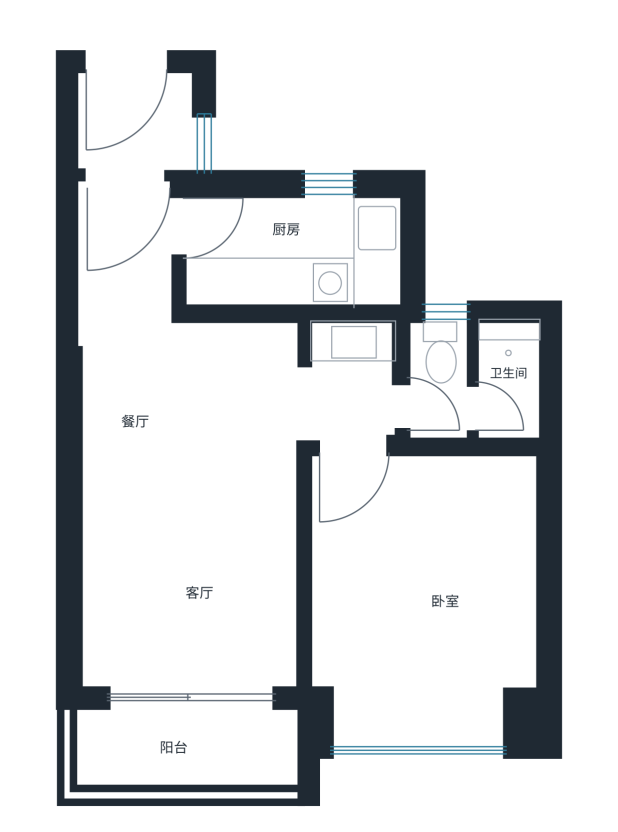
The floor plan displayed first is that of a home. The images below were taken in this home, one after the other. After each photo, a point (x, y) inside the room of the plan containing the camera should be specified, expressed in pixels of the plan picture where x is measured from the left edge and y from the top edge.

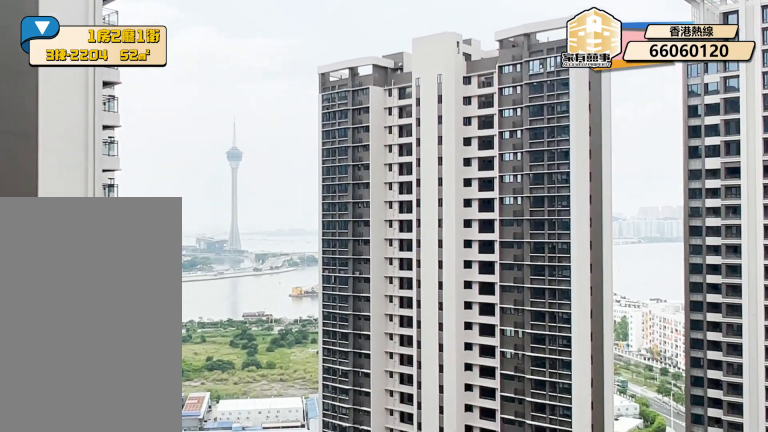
(158, 757)
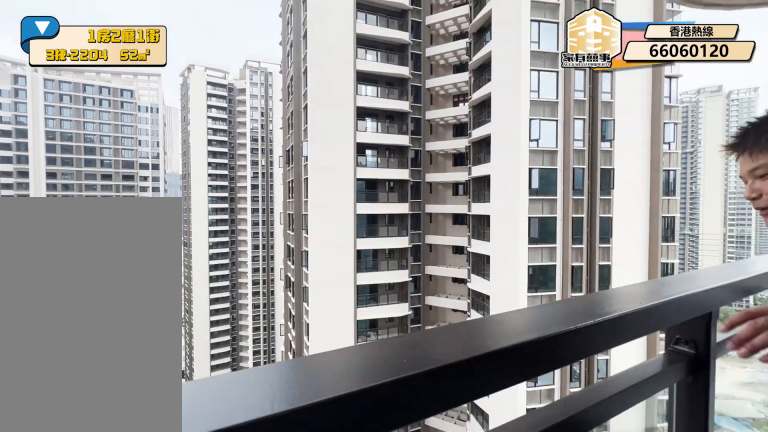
(158, 757)
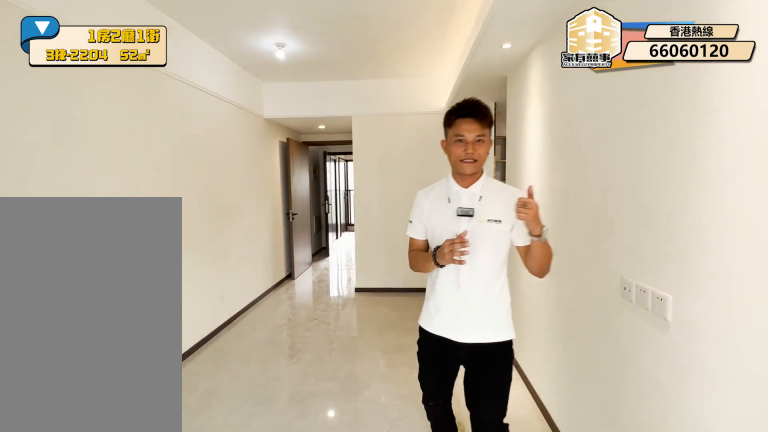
(158, 580)
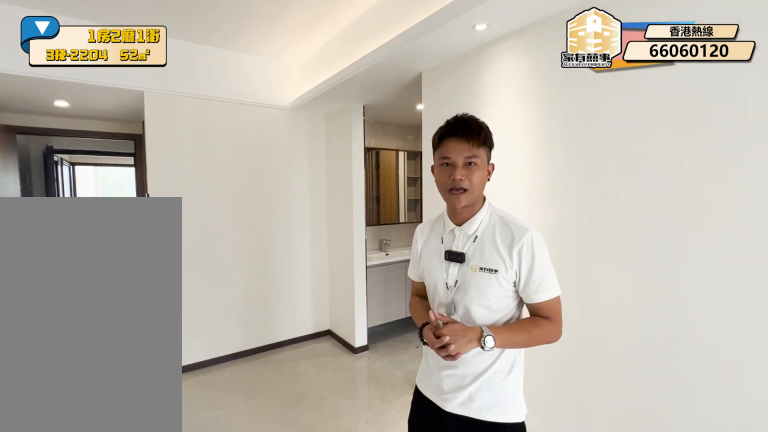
(158, 556)
